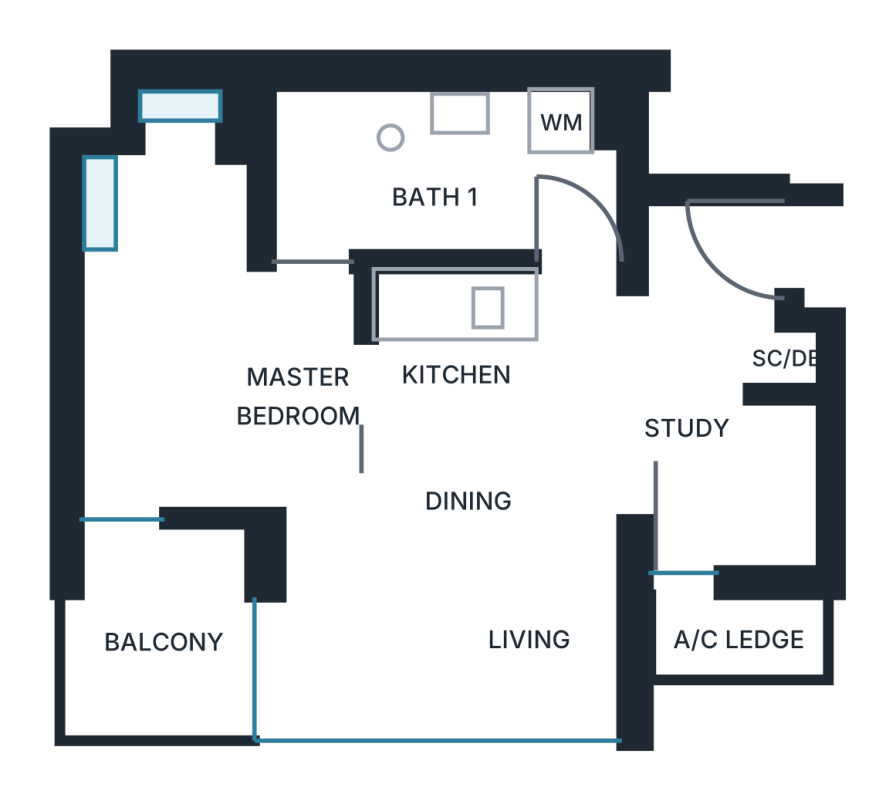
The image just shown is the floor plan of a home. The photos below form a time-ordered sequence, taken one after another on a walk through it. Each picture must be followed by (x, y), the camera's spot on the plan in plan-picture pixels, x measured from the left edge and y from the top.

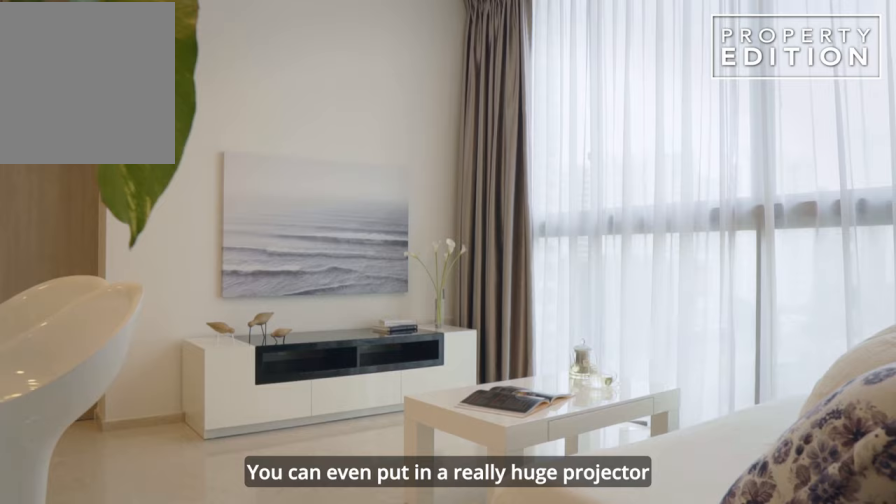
(424, 616)
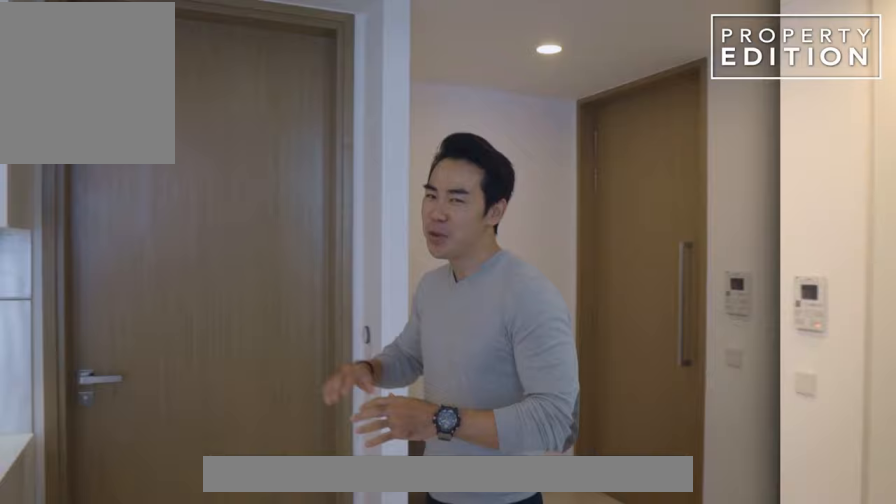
(524, 378)
